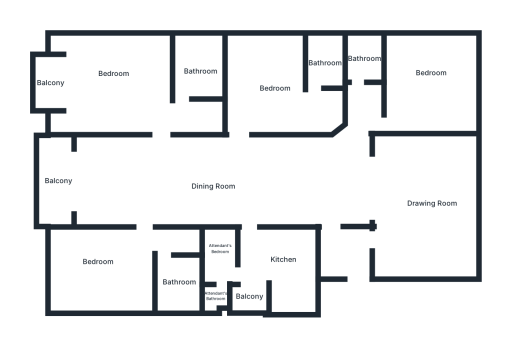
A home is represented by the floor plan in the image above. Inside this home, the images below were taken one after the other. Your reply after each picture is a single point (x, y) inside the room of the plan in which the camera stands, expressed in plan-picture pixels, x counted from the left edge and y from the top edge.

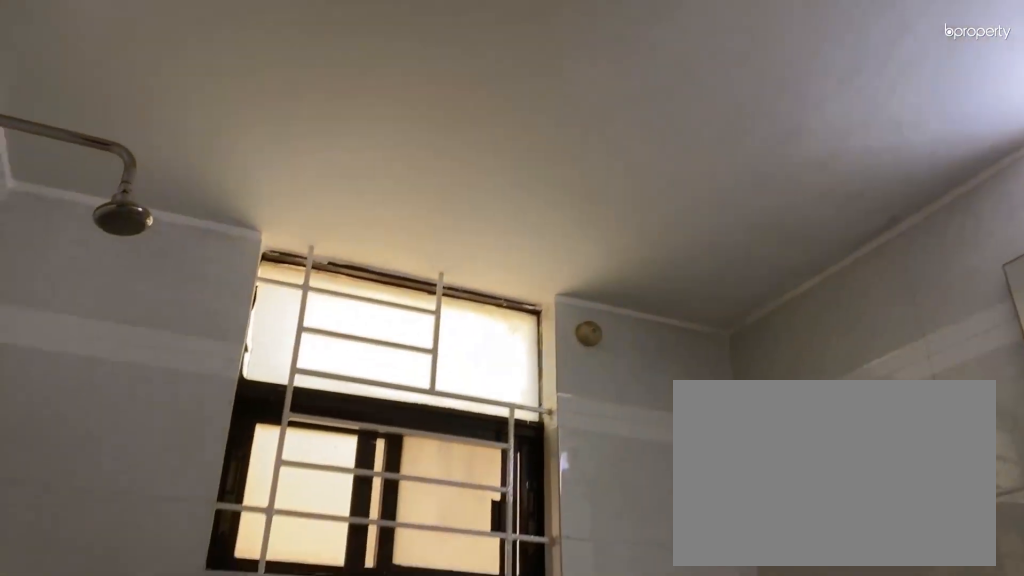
(362, 54)
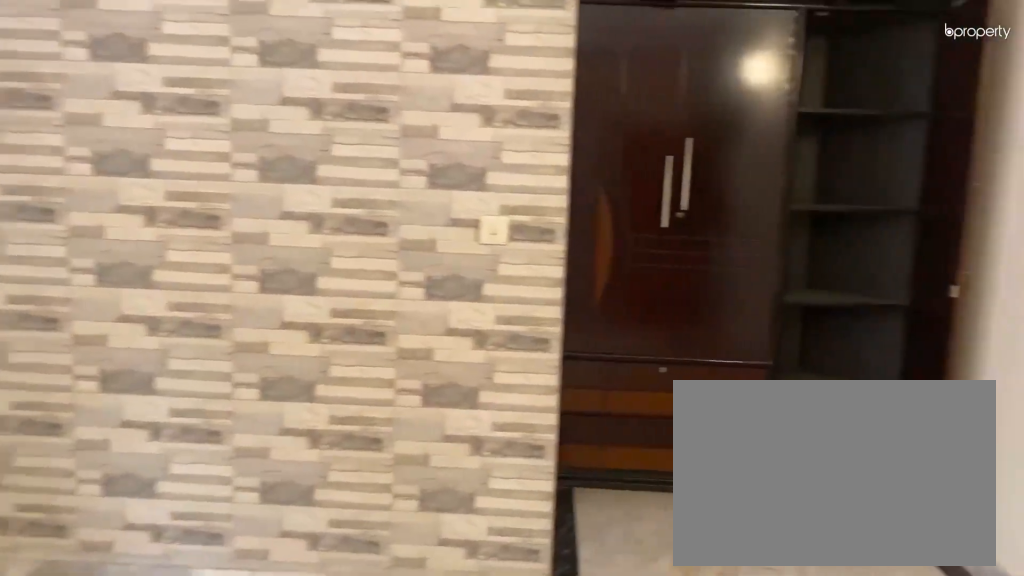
(284, 91)
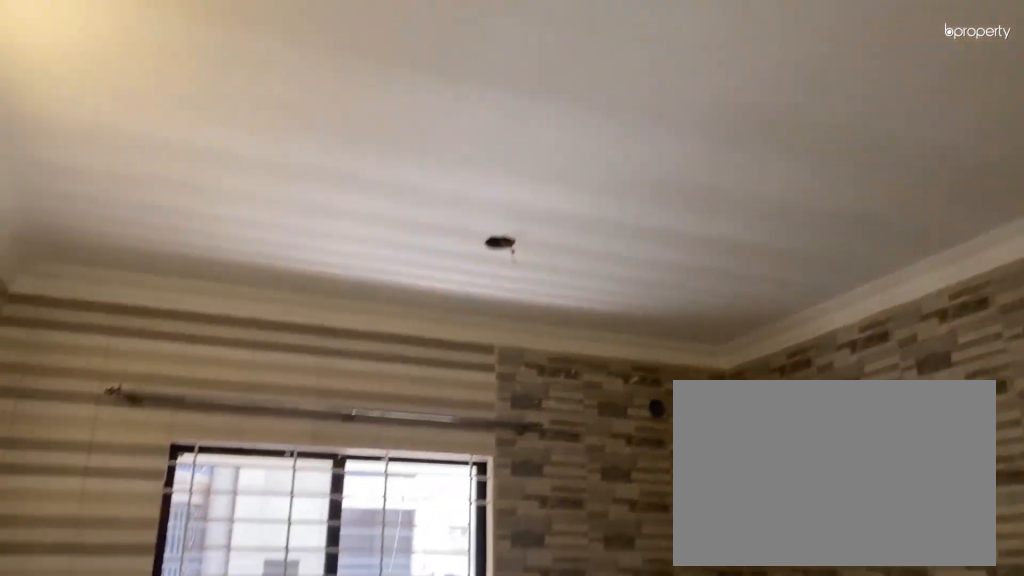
(284, 91)
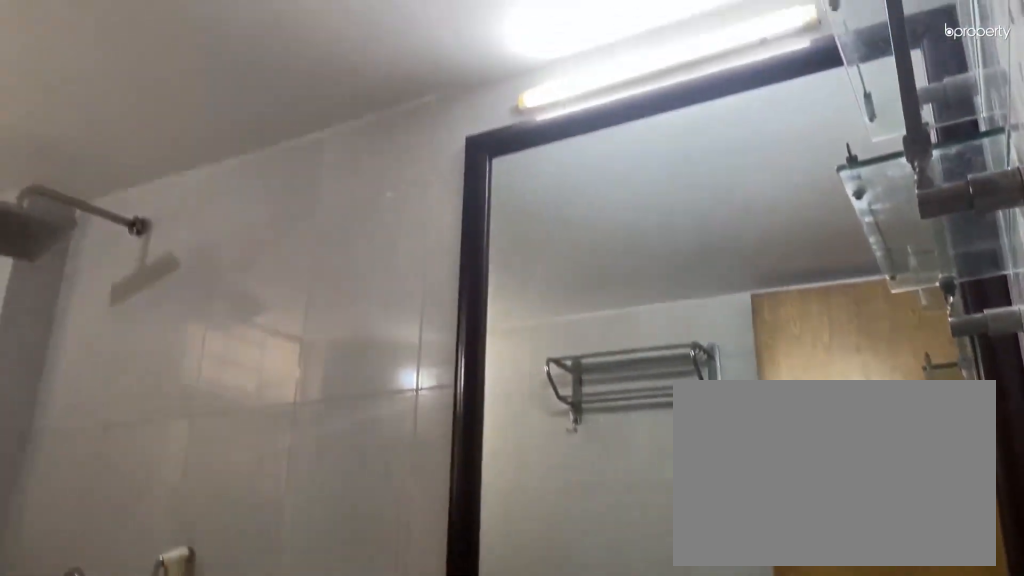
(325, 61)
